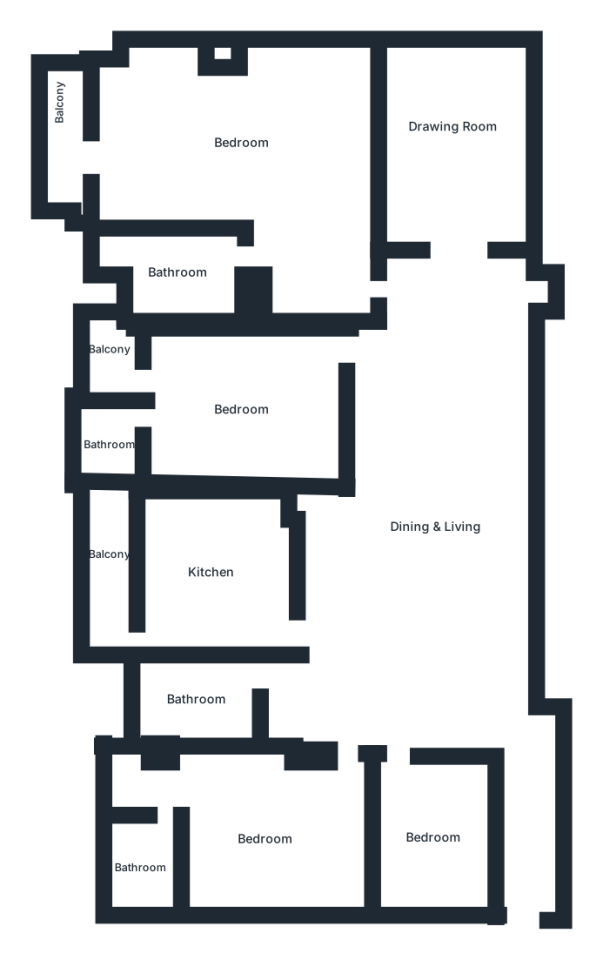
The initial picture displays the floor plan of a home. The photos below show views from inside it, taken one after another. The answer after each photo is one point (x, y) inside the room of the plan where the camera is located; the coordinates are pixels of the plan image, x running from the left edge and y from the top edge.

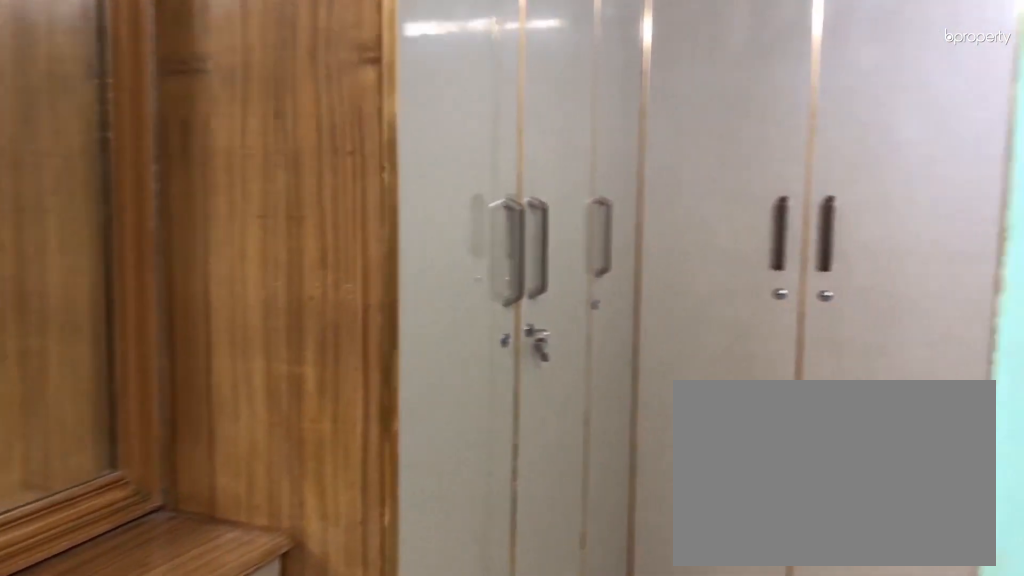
(244, 406)
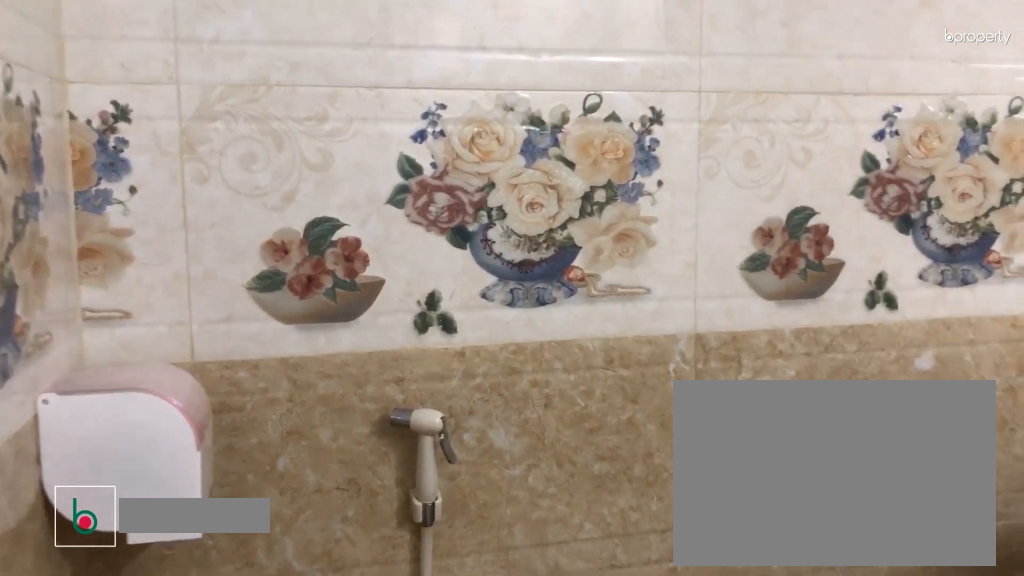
(108, 445)
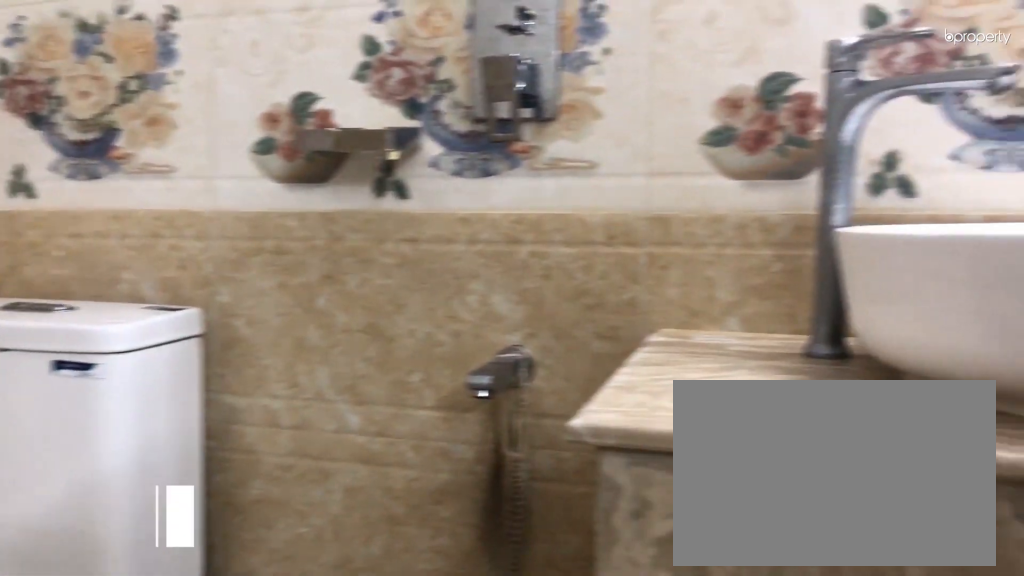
(108, 445)
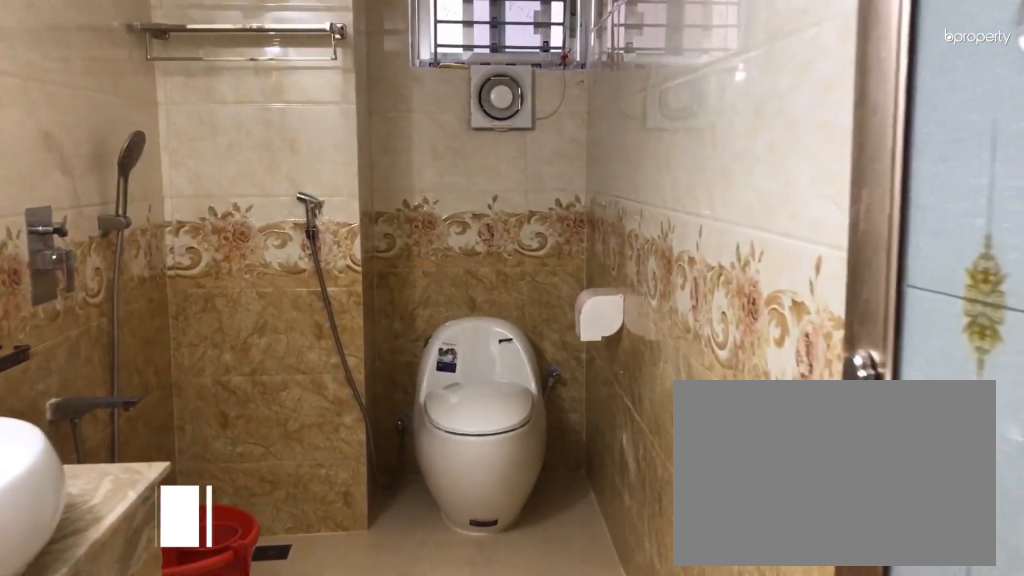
(177, 270)
